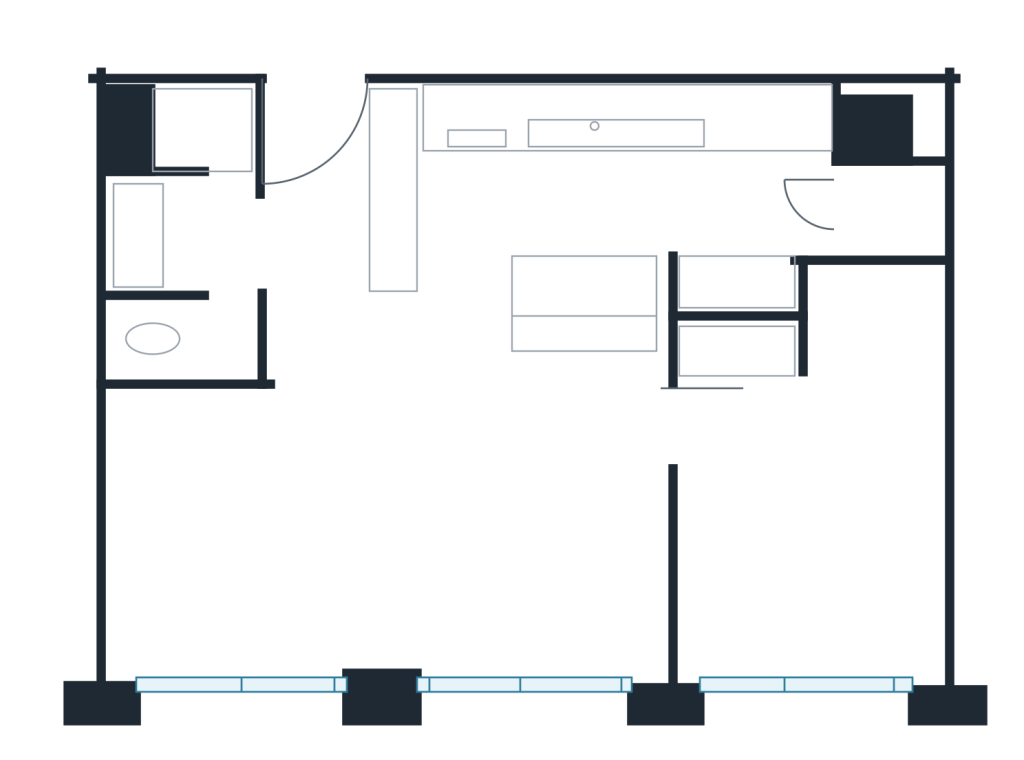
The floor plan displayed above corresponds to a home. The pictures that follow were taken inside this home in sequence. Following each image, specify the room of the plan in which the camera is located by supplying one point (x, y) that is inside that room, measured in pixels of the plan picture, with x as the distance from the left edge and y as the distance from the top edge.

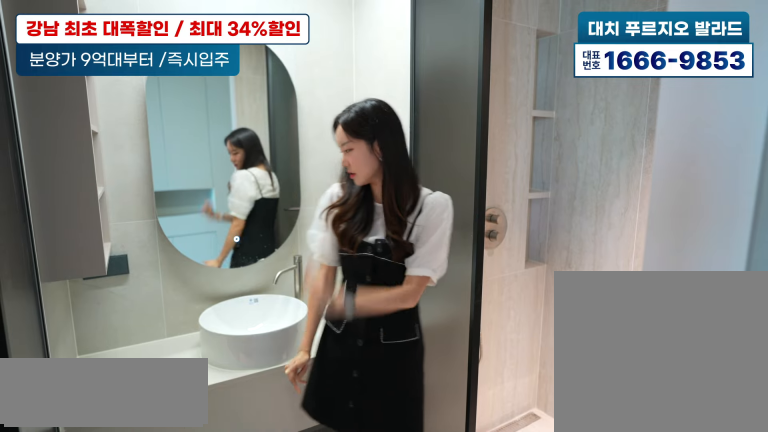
(204, 216)
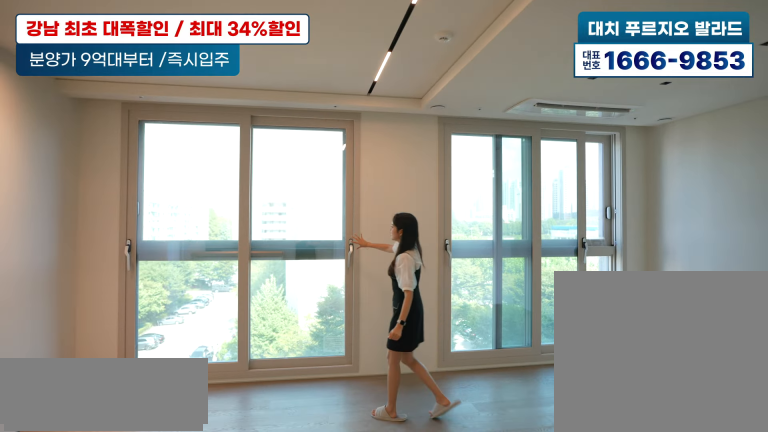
(347, 493)
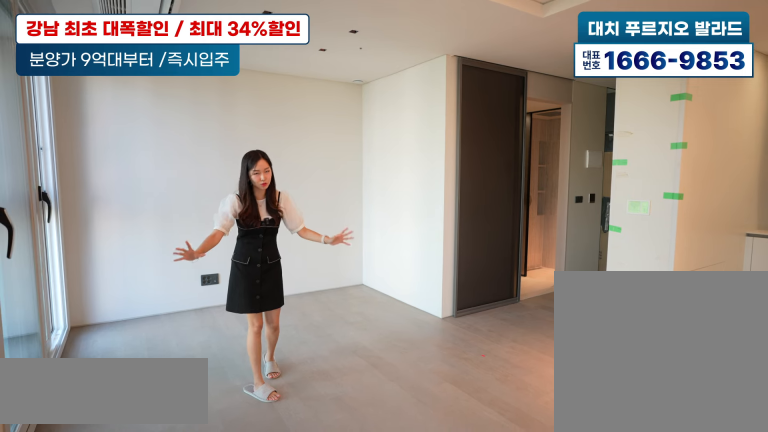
(347, 493)
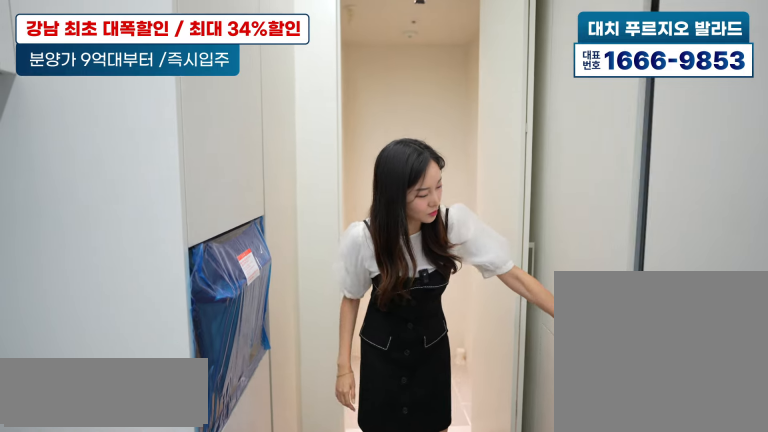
(650, 187)
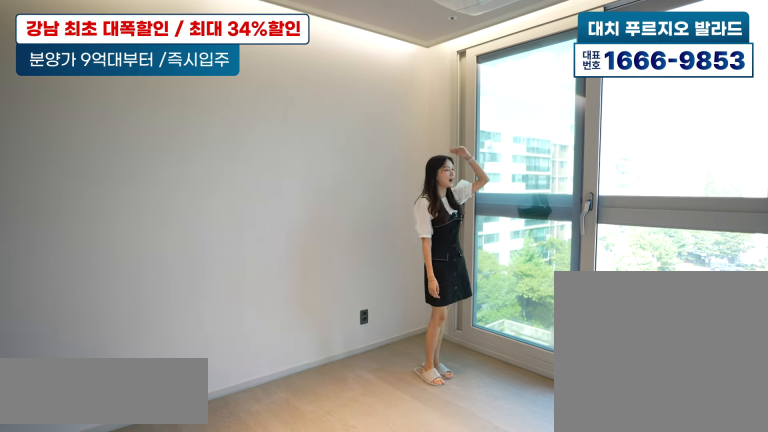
(800, 517)
